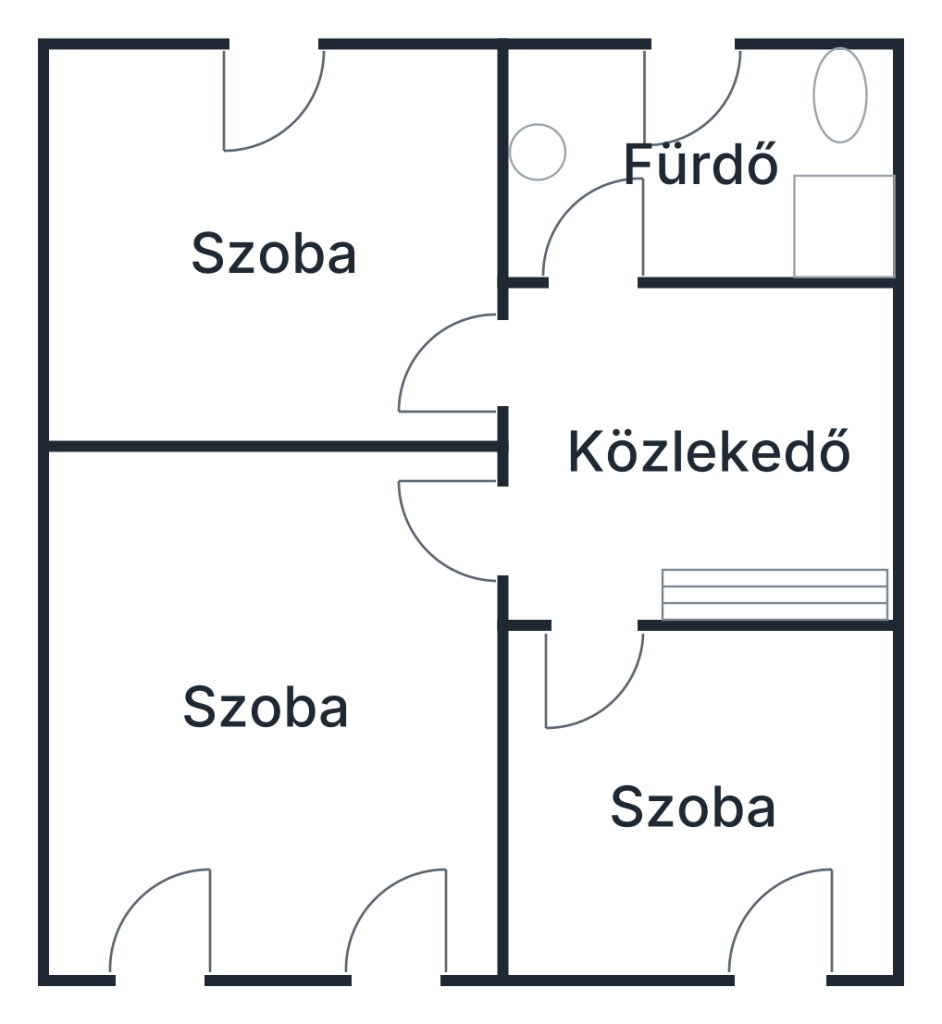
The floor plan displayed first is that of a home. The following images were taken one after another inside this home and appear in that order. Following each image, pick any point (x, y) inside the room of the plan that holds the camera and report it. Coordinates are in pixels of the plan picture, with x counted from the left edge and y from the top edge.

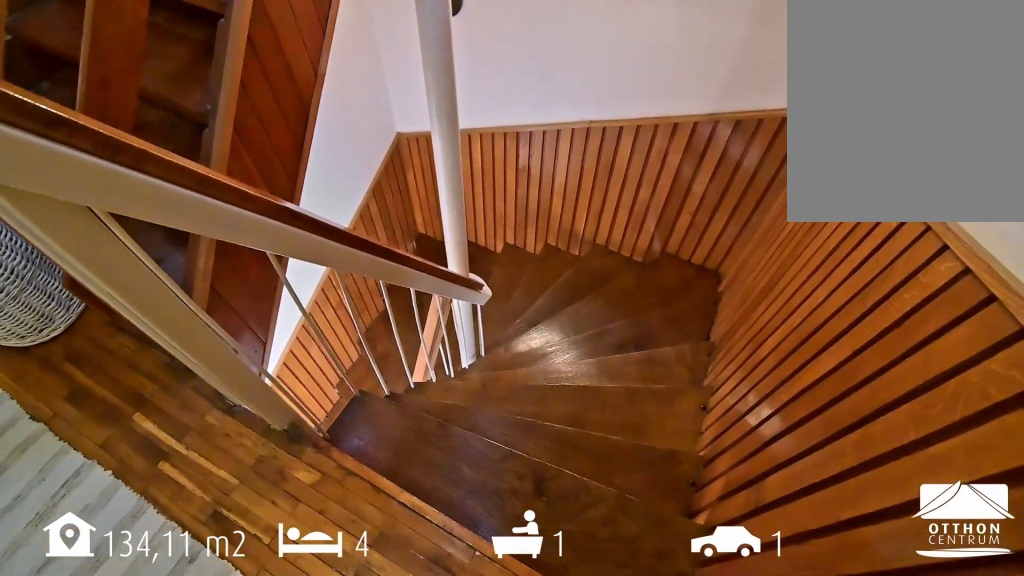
(699, 455)
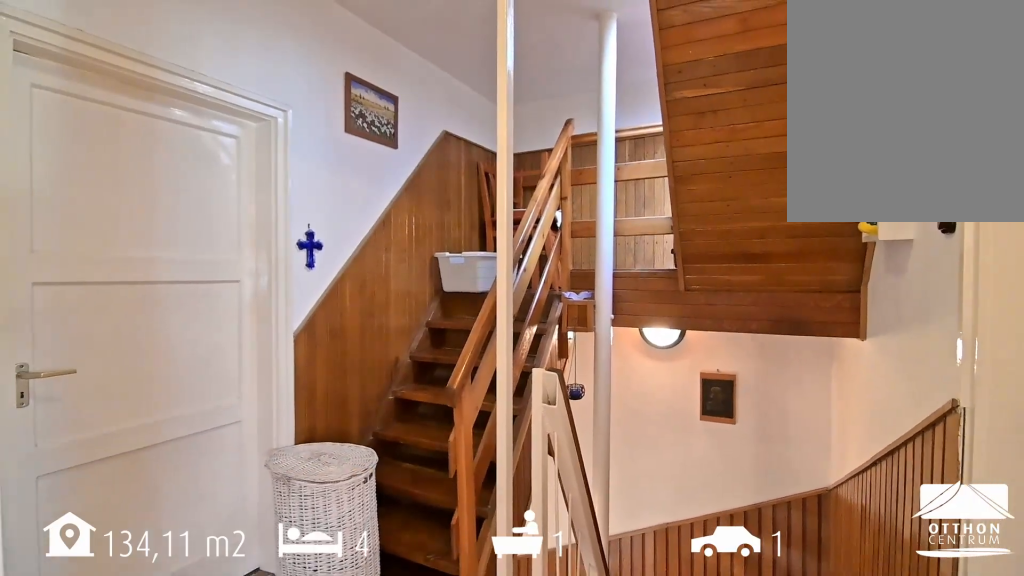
(700, 455)
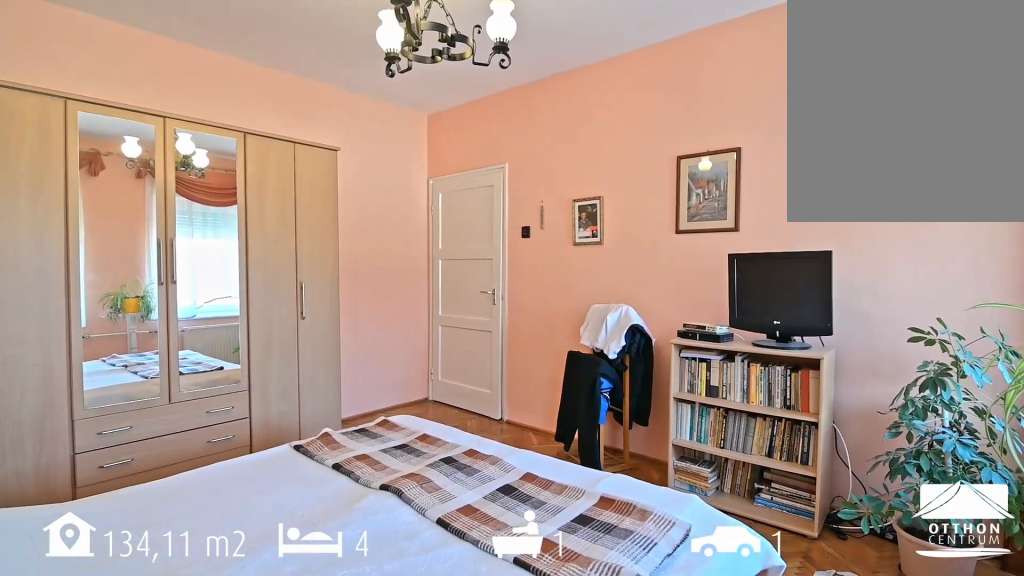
(274, 724)
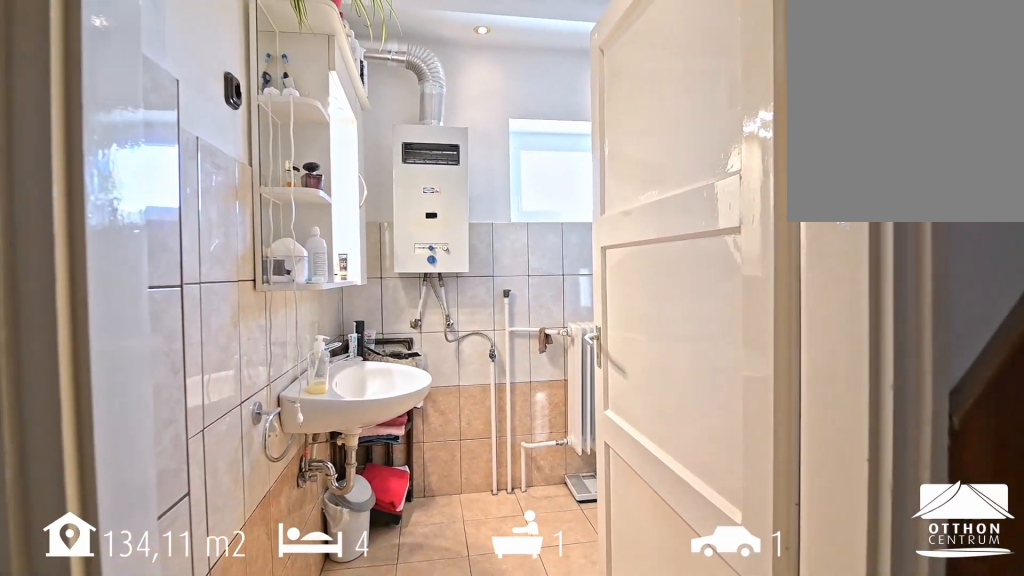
(690, 168)
